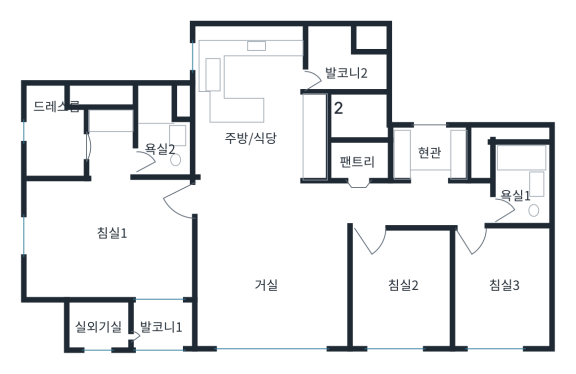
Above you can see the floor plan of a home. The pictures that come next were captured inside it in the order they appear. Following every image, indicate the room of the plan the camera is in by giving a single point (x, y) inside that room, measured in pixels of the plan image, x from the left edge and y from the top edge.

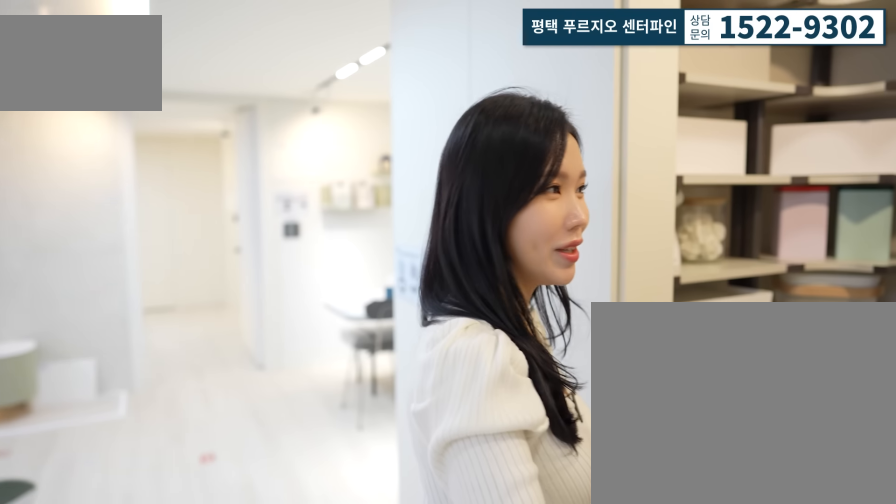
(360, 181)
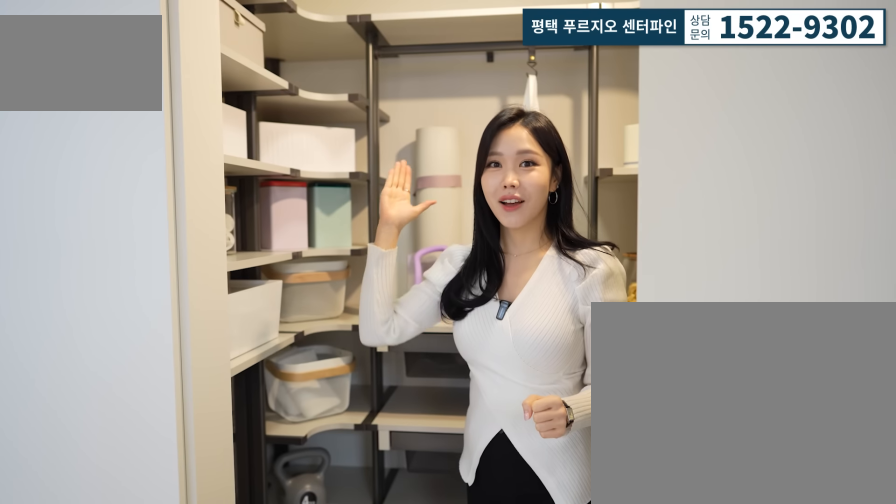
(360, 181)
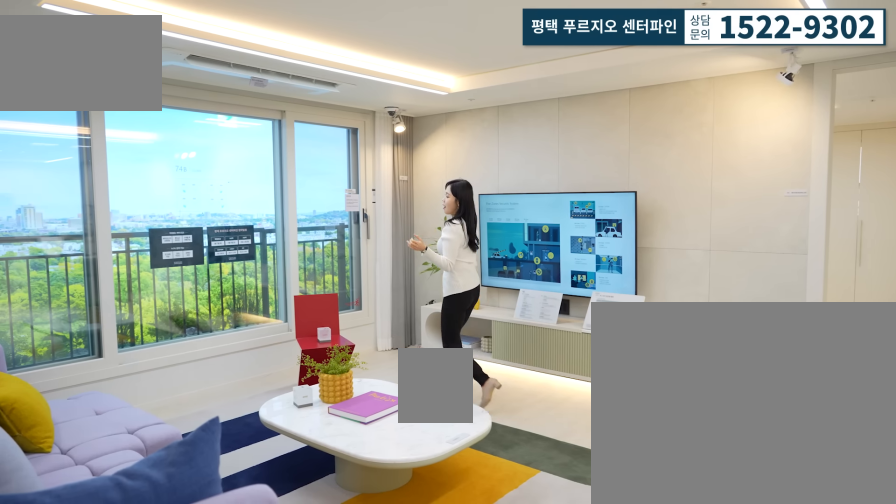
(269, 276)
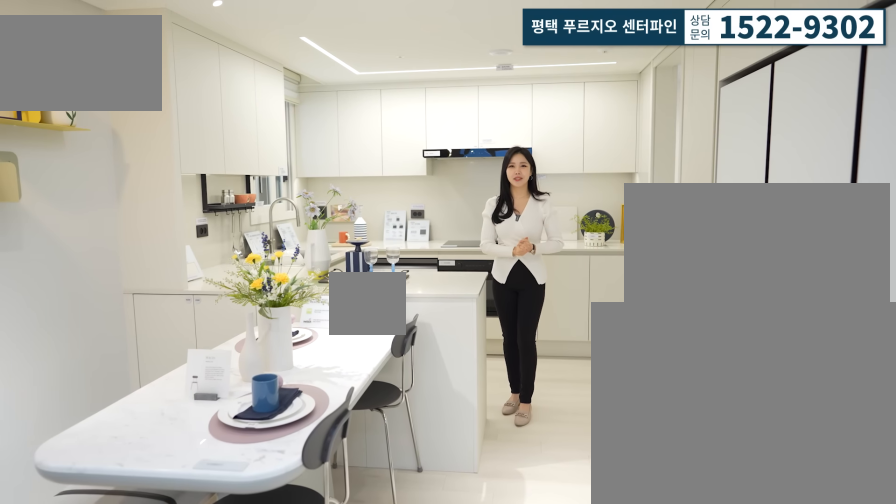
(262, 113)
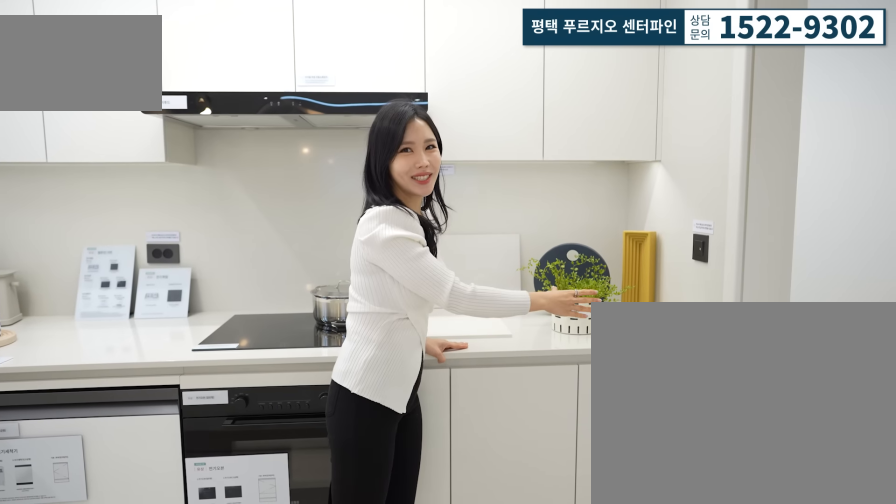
(262, 113)
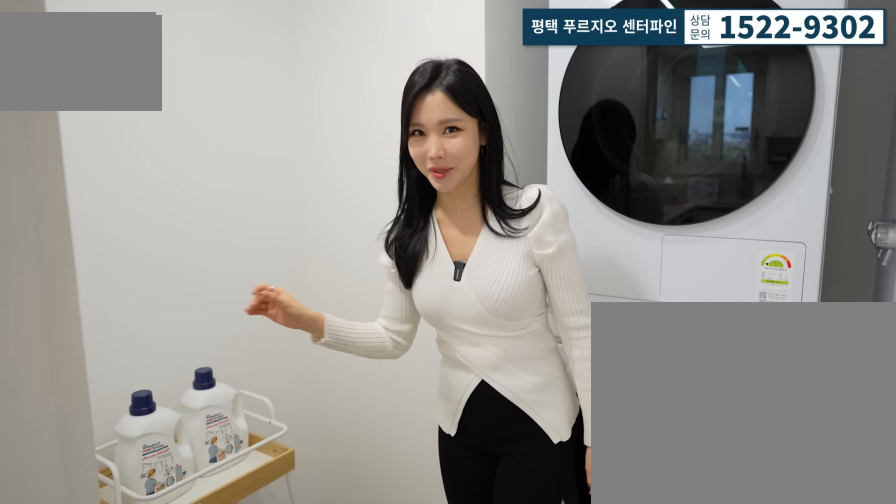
(348, 67)
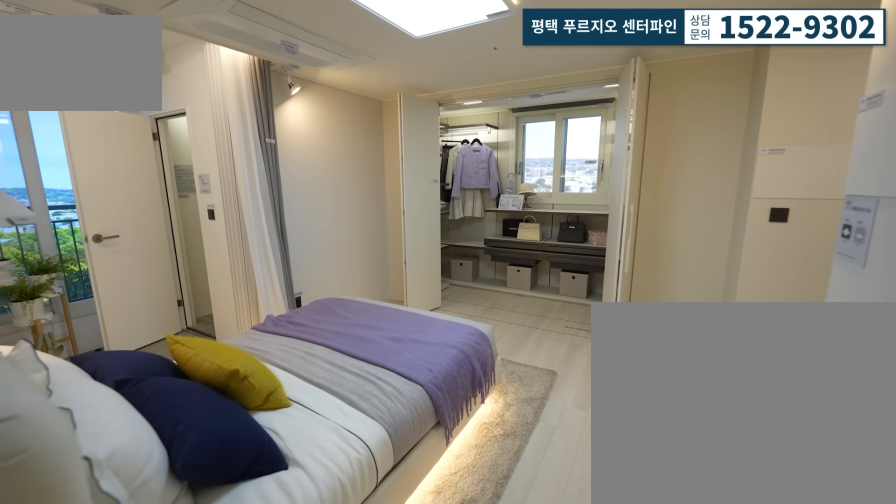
(108, 231)
